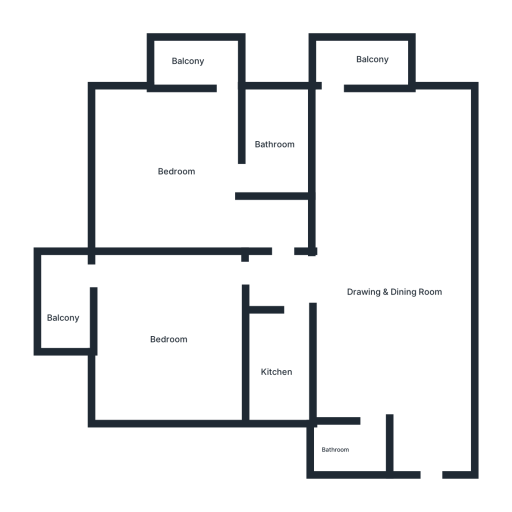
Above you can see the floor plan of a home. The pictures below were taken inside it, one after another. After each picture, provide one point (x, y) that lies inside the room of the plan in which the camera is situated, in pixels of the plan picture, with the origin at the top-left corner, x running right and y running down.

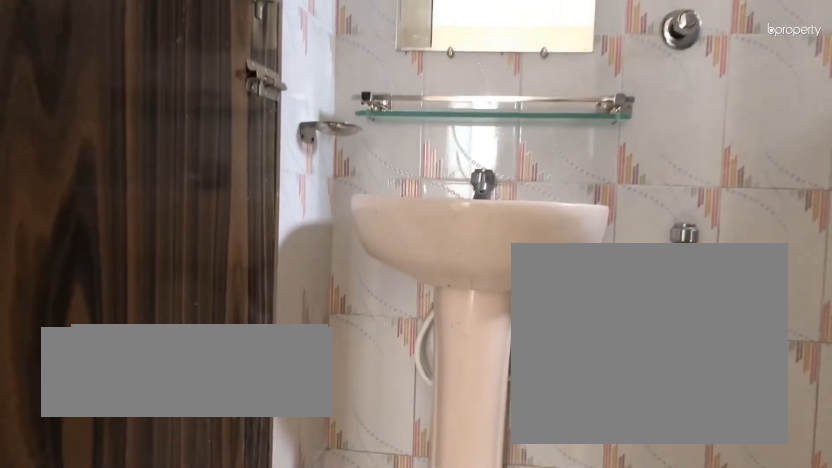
(351, 444)
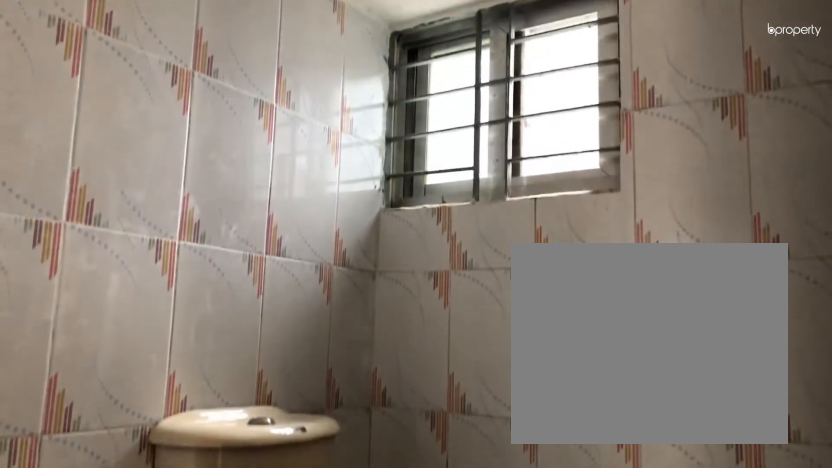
(351, 444)
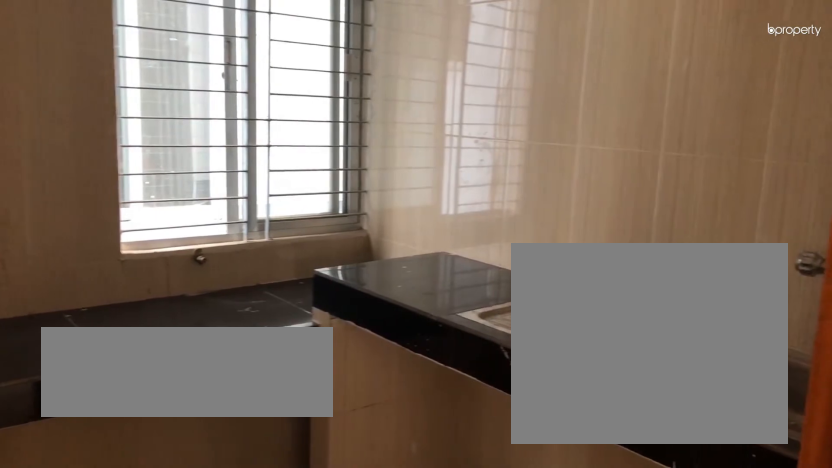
(275, 366)
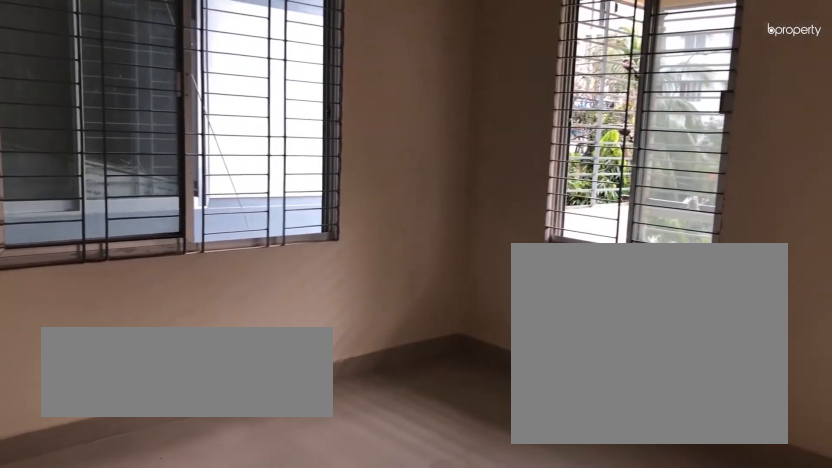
(170, 334)
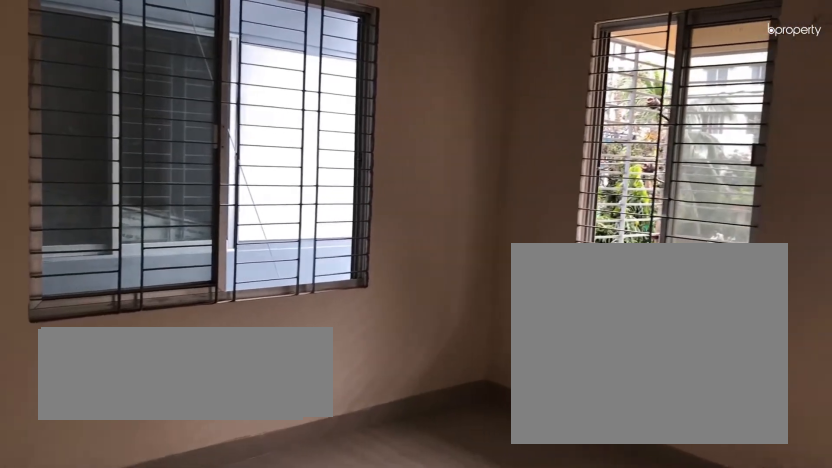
(170, 334)
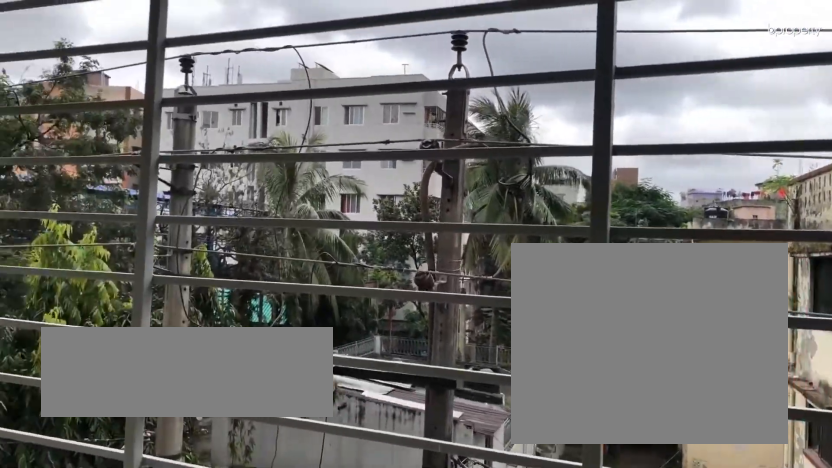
(63, 308)
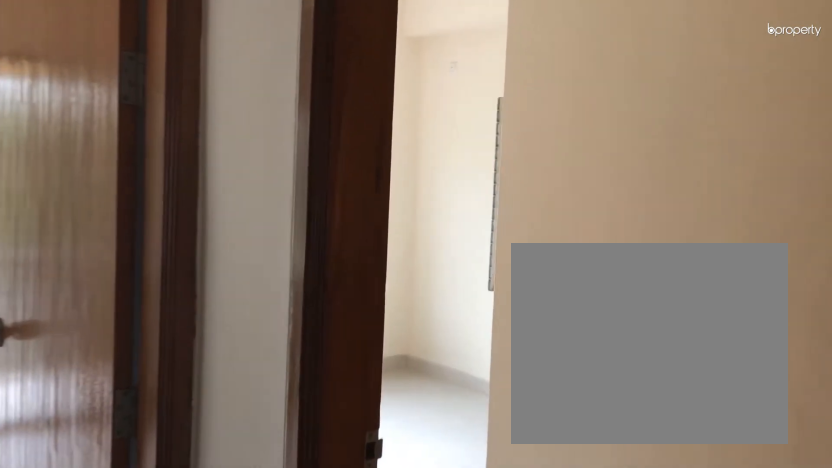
(284, 266)
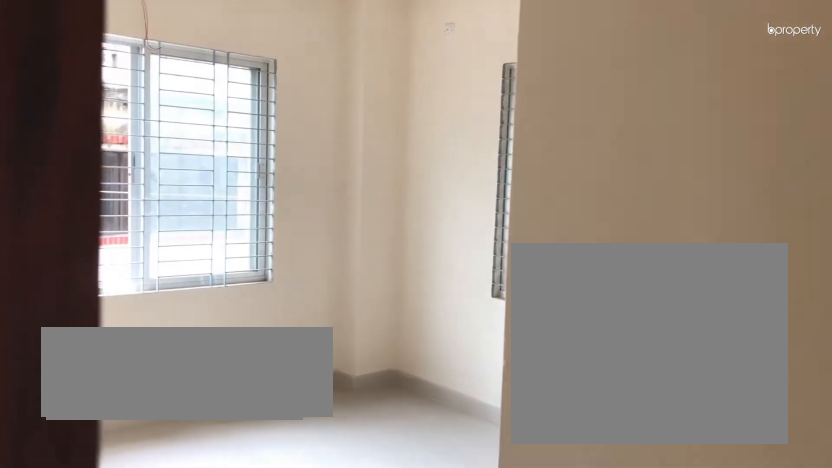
(271, 236)
